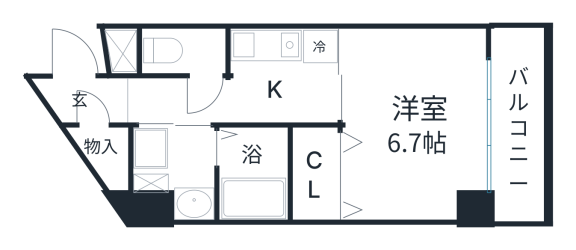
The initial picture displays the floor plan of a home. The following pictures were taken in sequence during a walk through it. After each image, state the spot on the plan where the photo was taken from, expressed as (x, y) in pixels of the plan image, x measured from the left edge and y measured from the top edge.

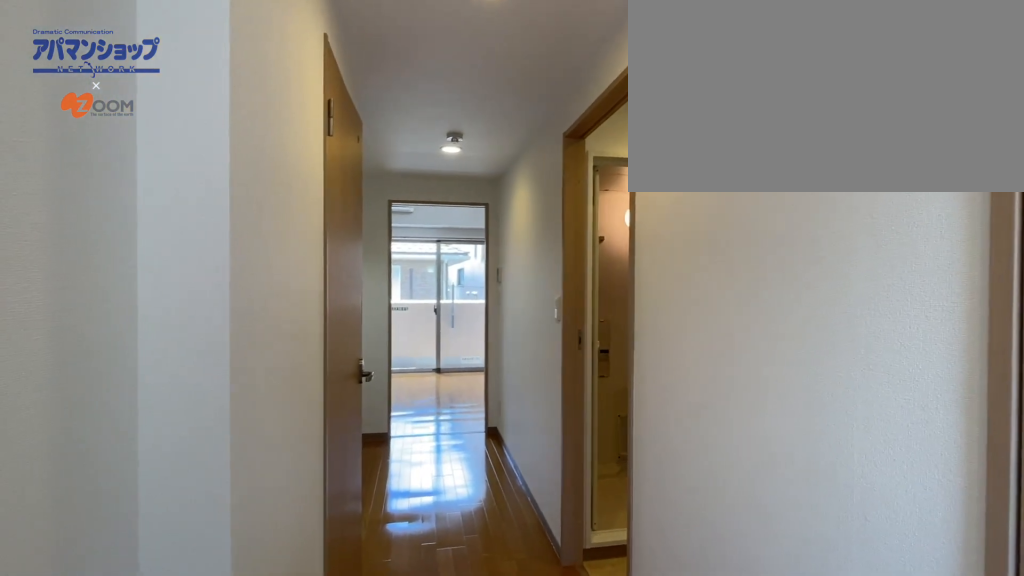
(64, 48)
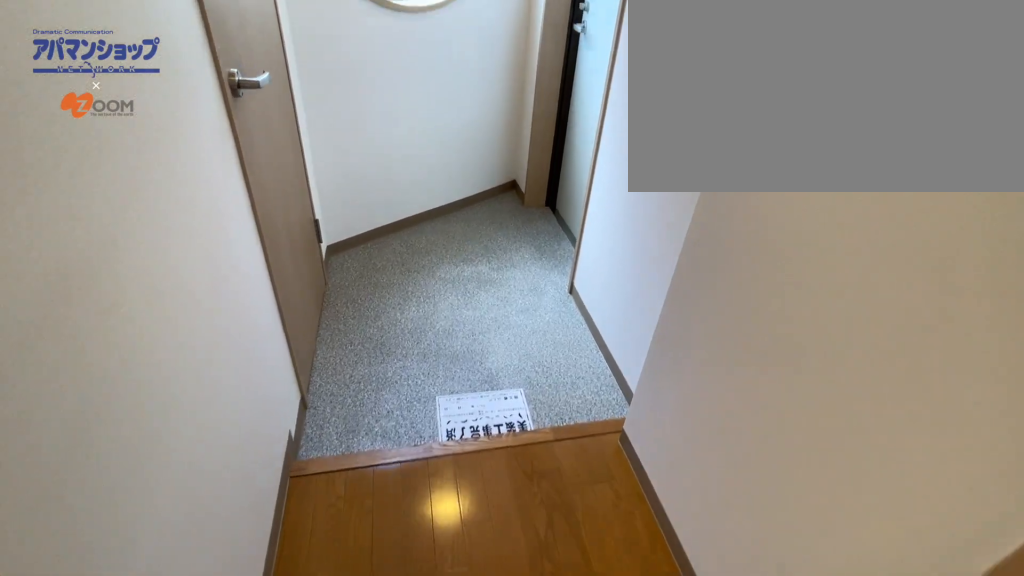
(133, 98)
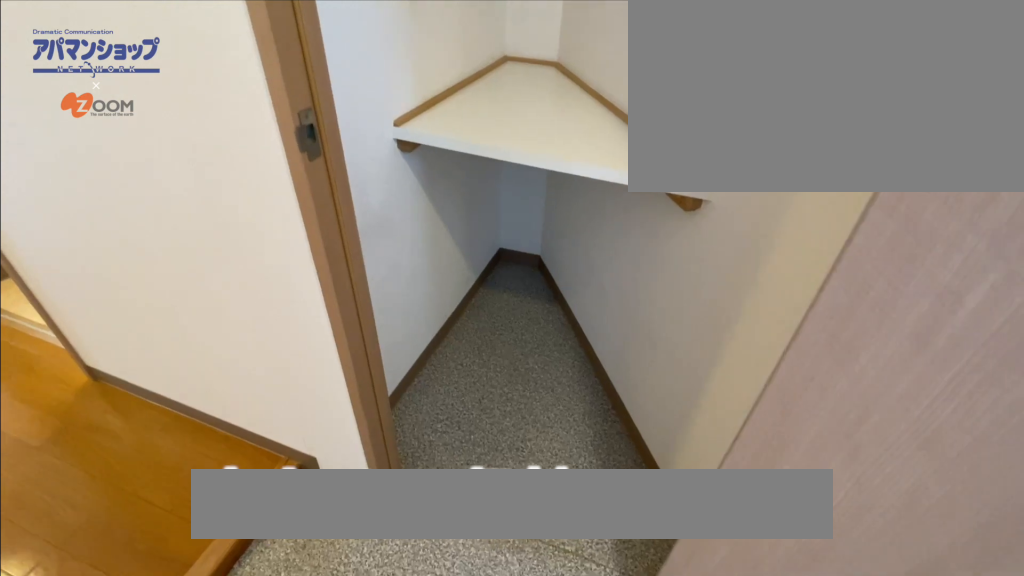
(90, 79)
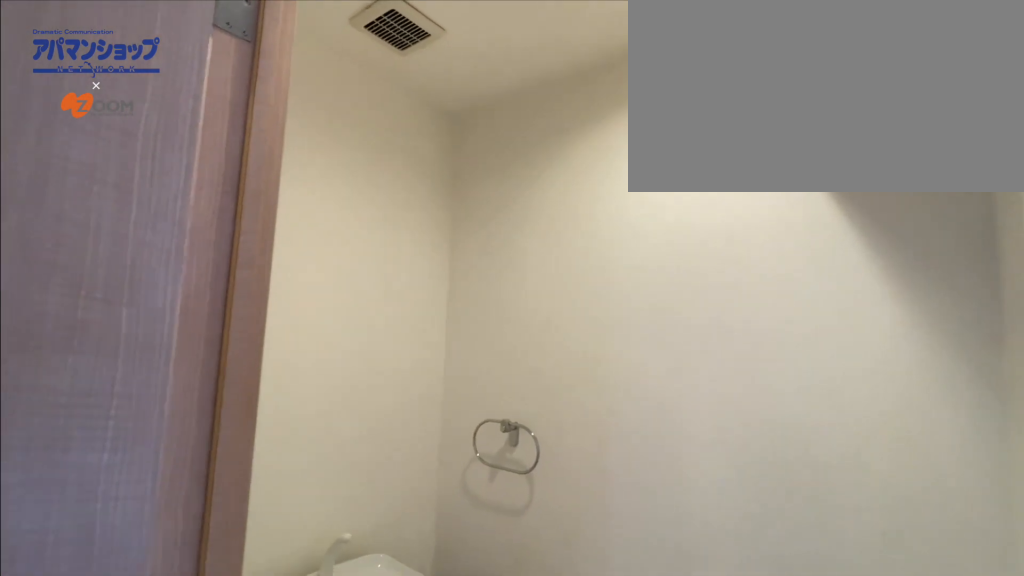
(228, 86)
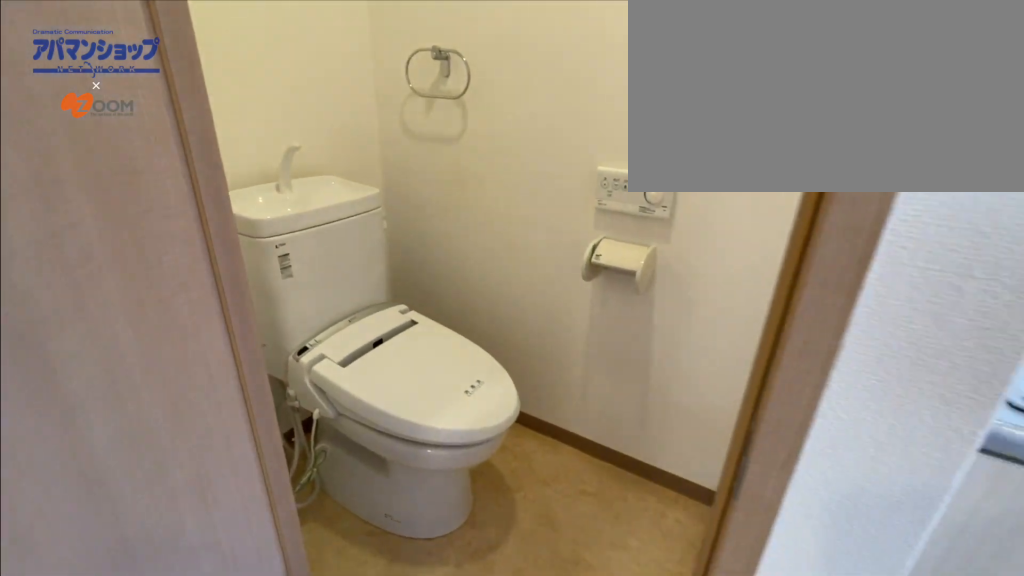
(228, 86)
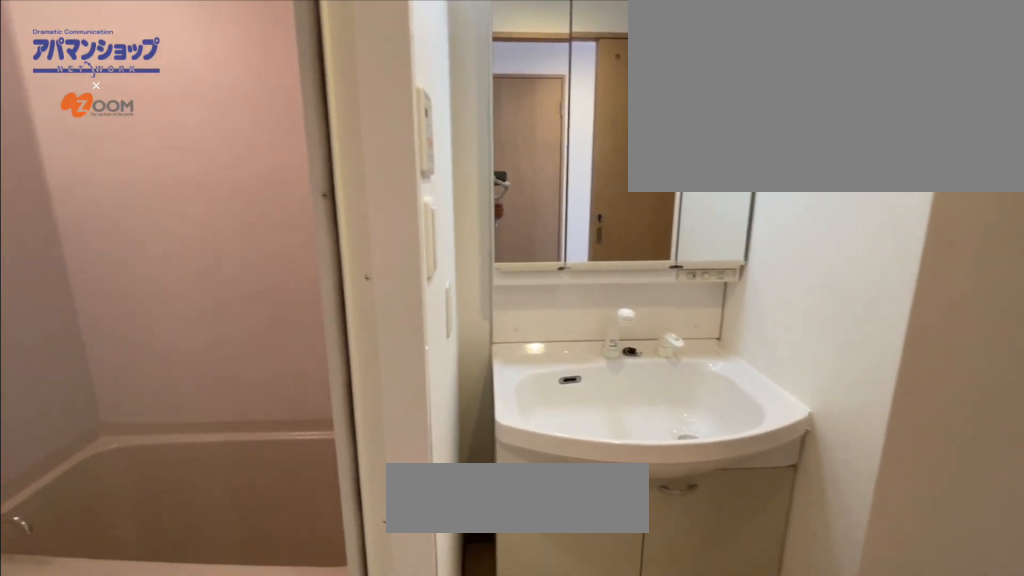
(192, 100)
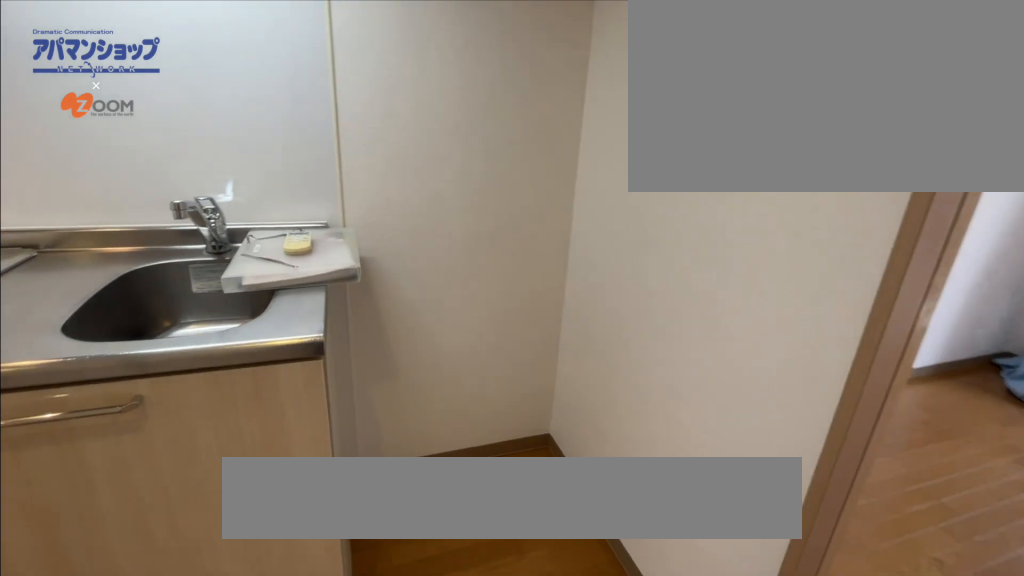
(231, 98)
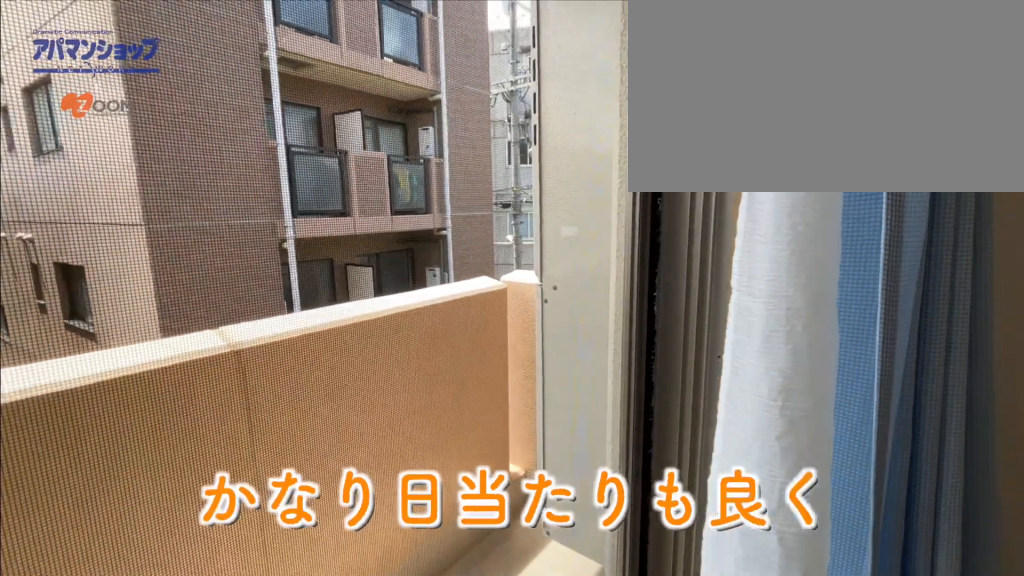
(474, 136)
